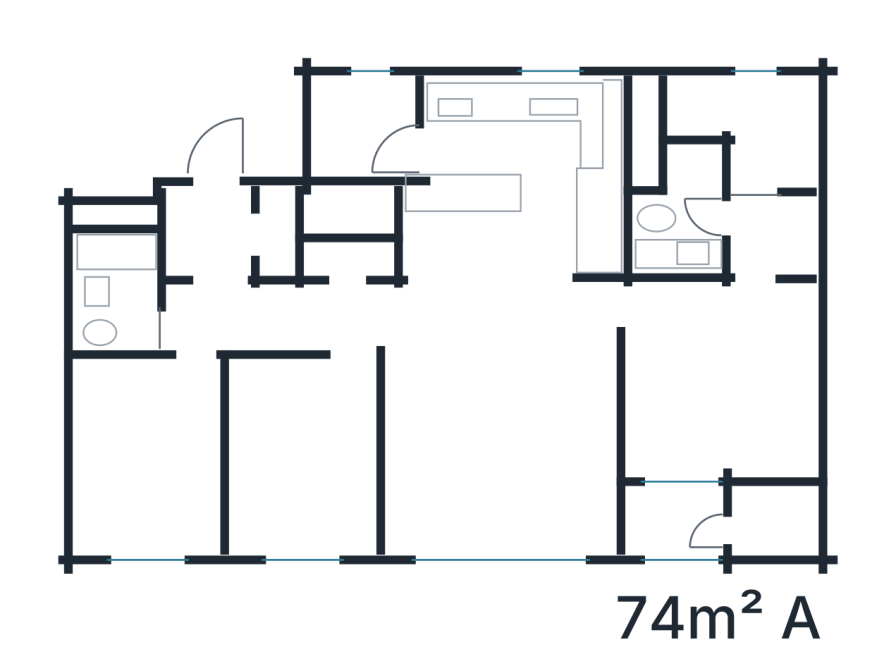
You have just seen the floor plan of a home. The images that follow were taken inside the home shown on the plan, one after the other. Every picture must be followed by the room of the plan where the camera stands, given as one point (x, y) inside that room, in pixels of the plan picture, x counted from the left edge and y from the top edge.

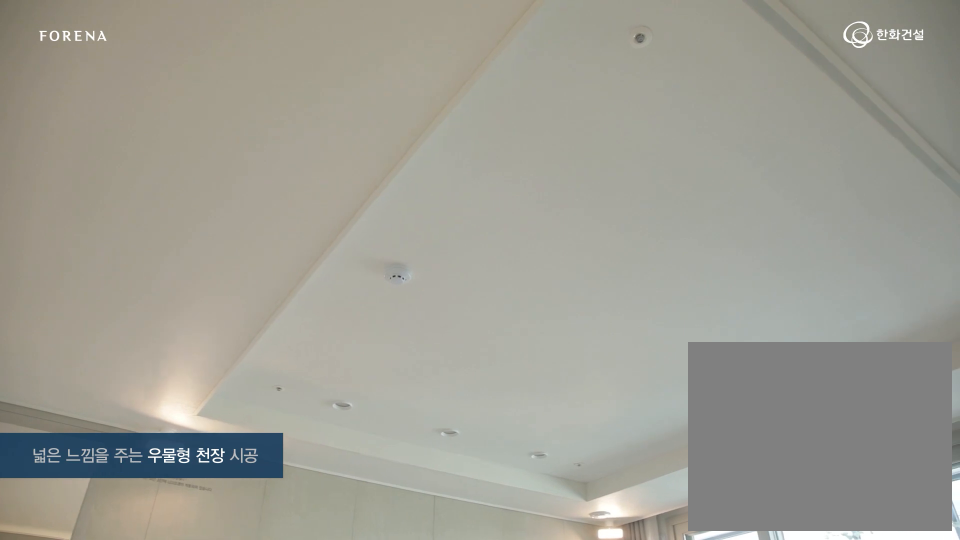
(508, 432)
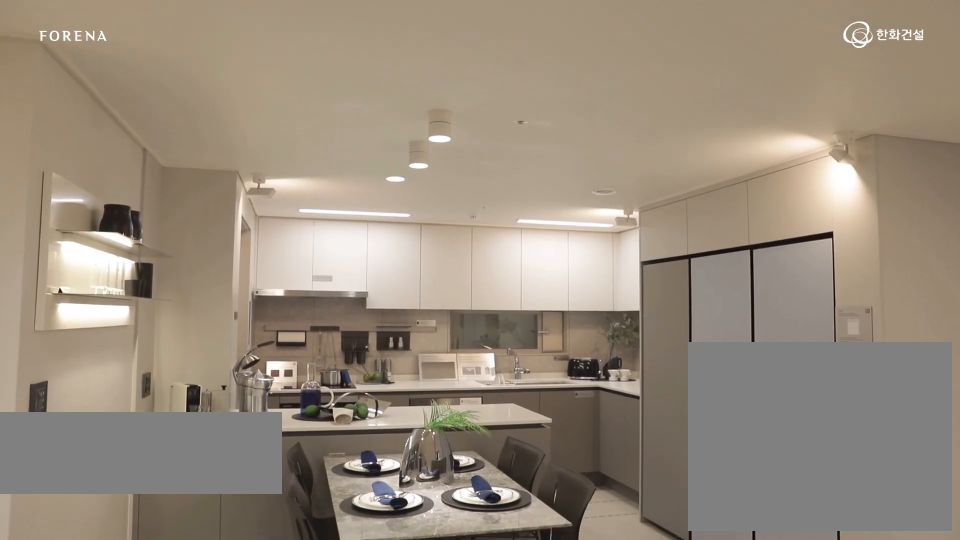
(492, 251)
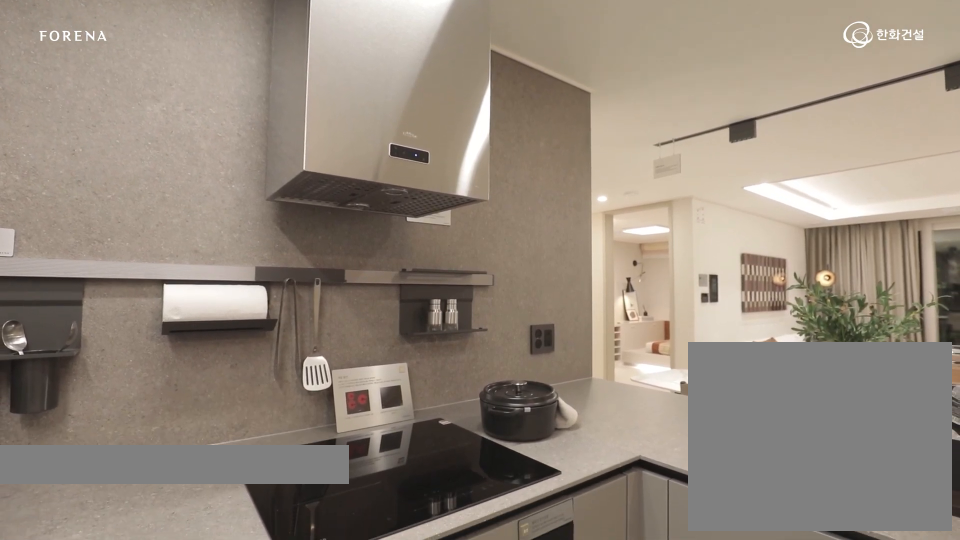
(492, 251)
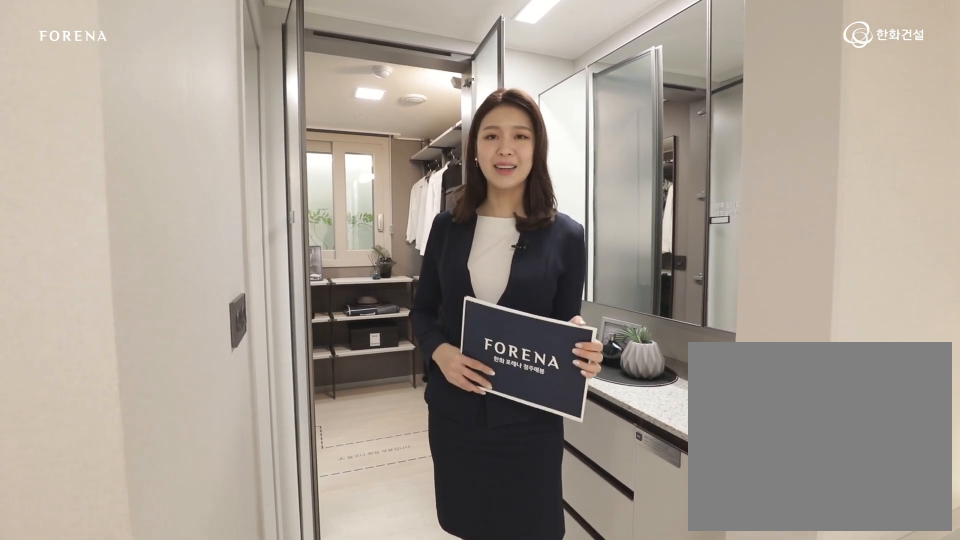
(723, 368)
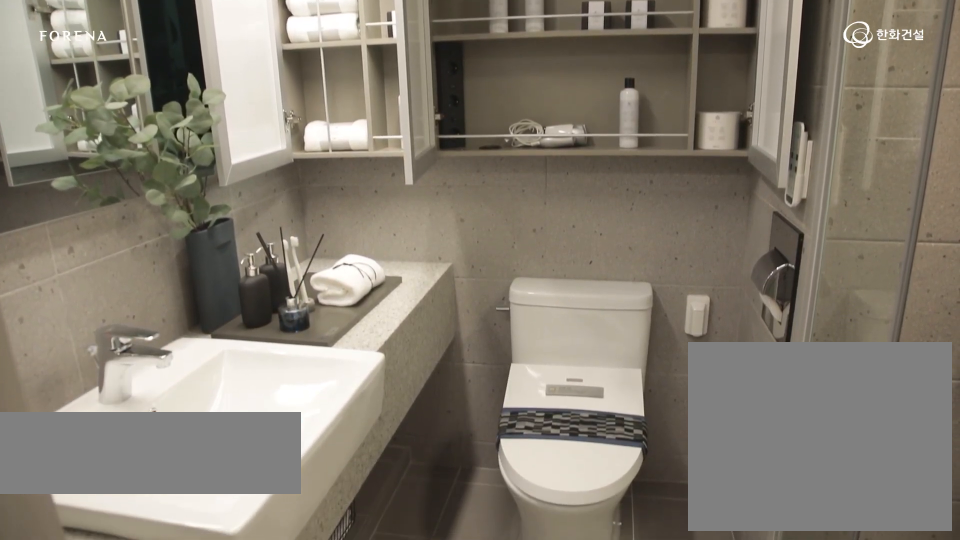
(711, 219)
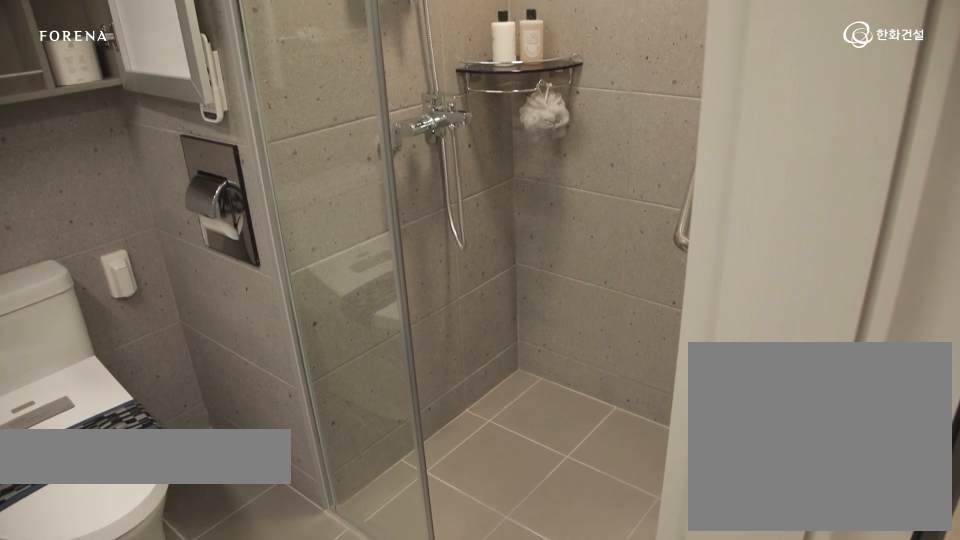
(711, 219)
